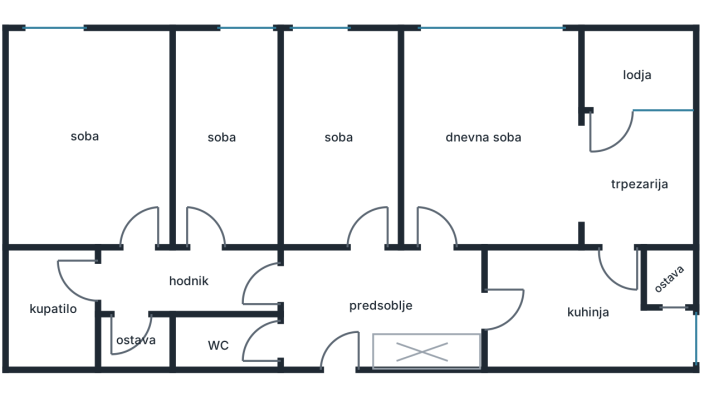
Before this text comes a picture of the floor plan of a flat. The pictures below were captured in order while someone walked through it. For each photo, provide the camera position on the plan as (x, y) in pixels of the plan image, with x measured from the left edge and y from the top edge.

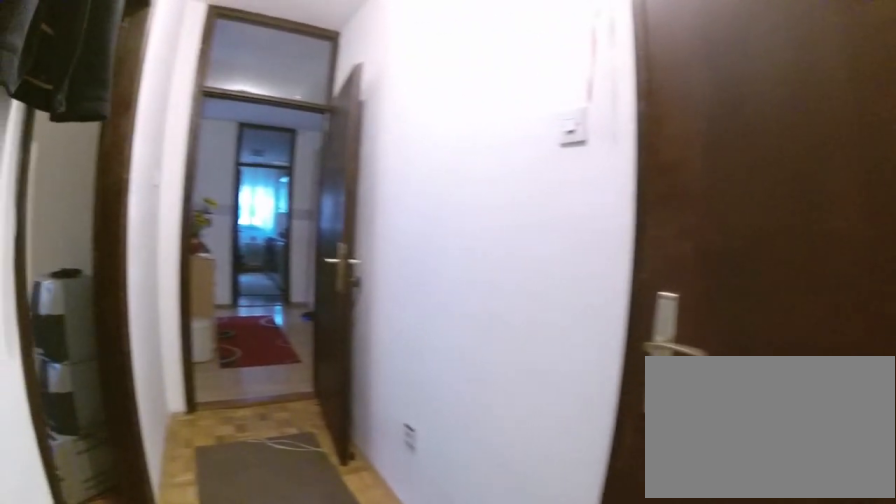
(73, 279)
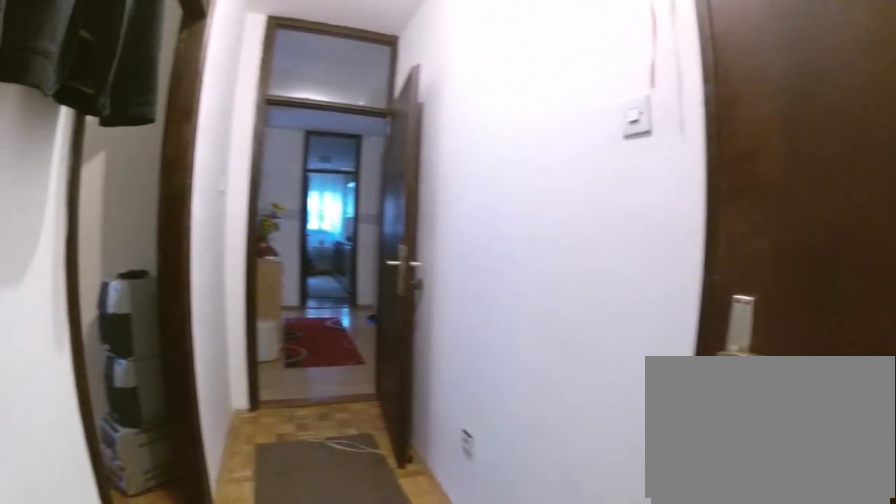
(75, 284)
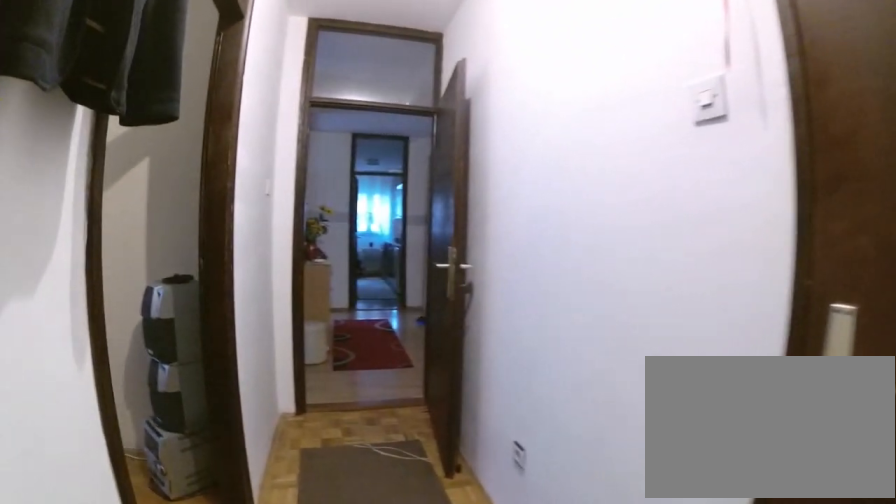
(87, 285)
